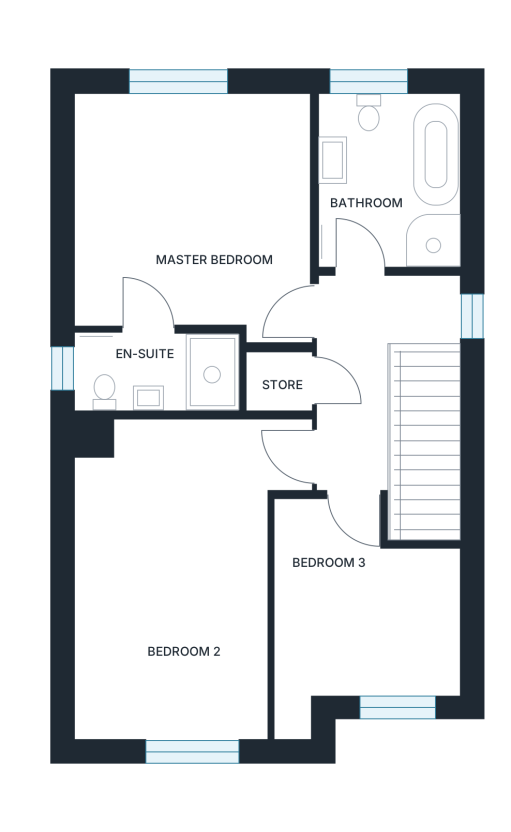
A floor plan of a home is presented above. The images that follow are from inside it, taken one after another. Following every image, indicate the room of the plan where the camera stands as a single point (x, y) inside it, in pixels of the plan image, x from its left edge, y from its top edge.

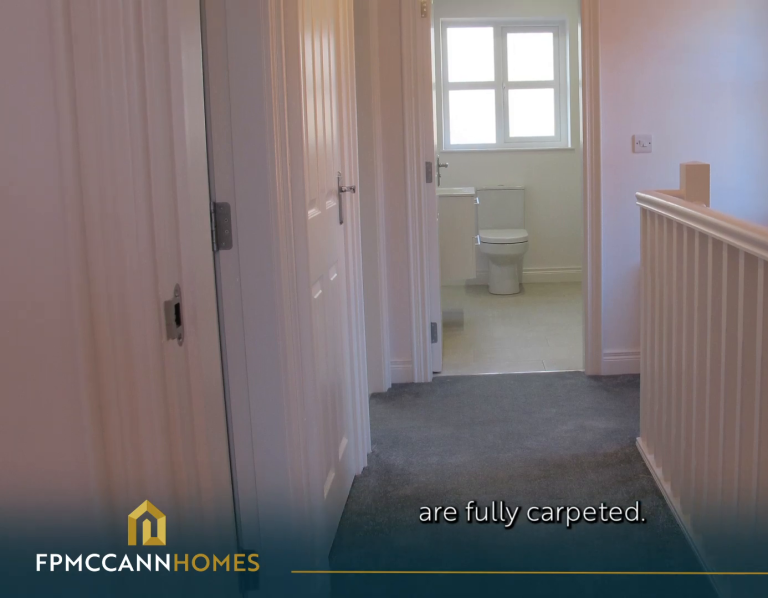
(407, 456)
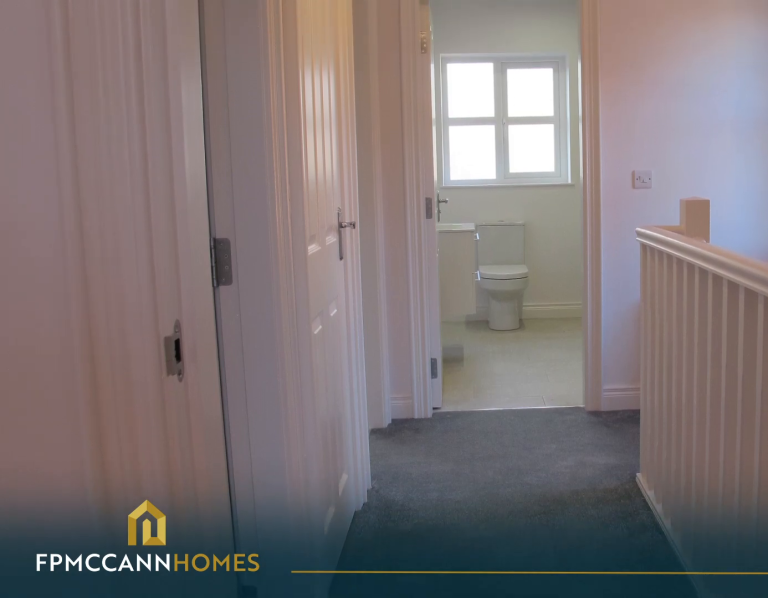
(407, 456)
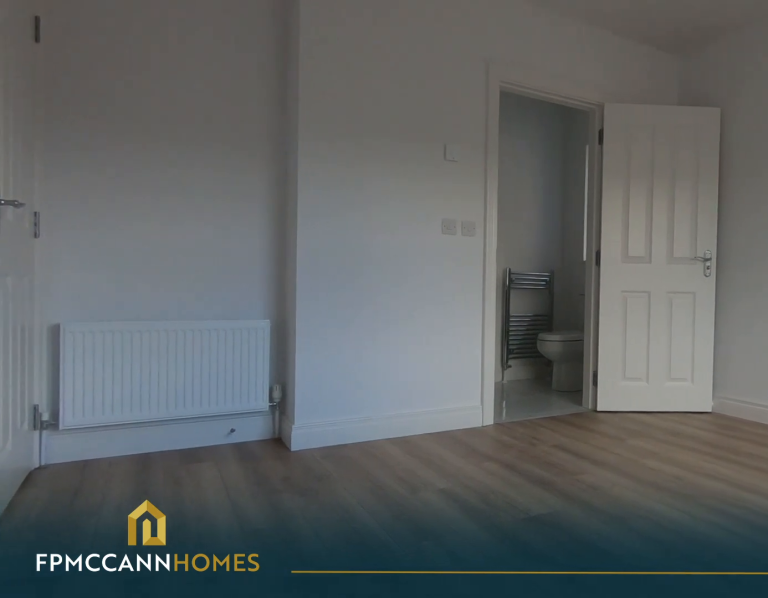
(193, 210)
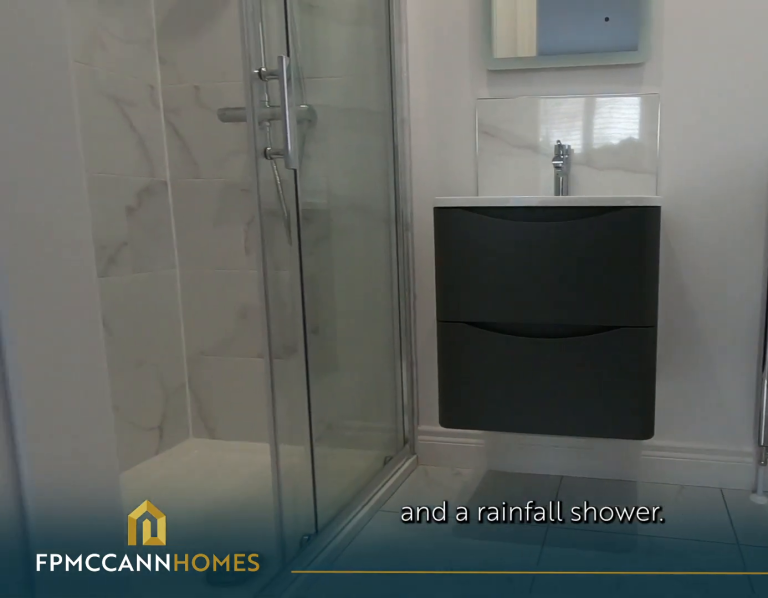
(142, 372)
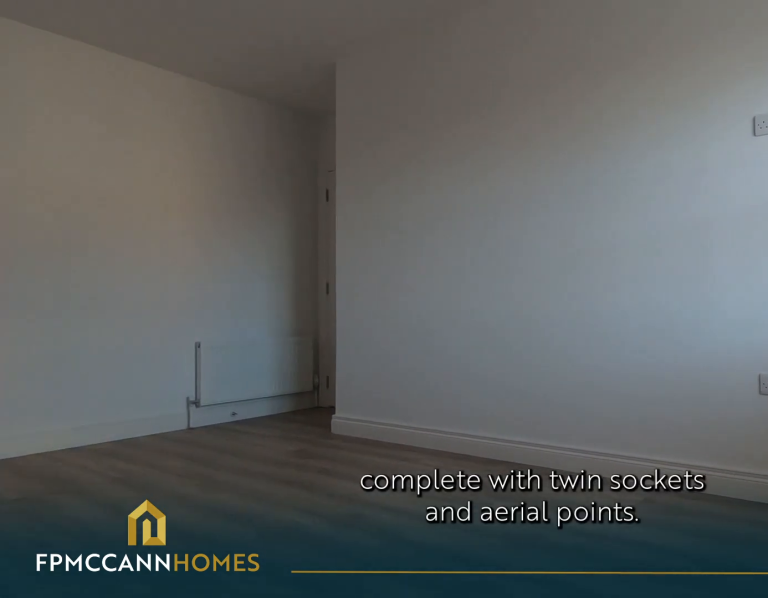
(182, 590)
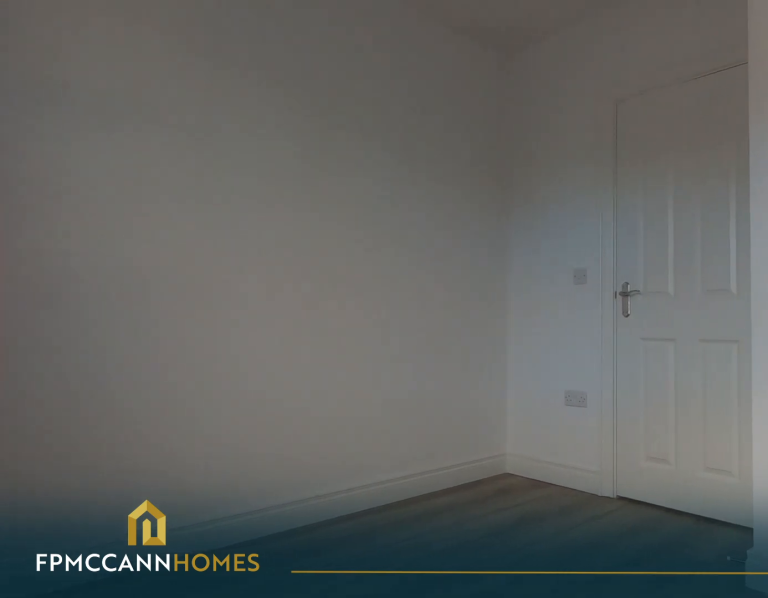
(366, 621)
